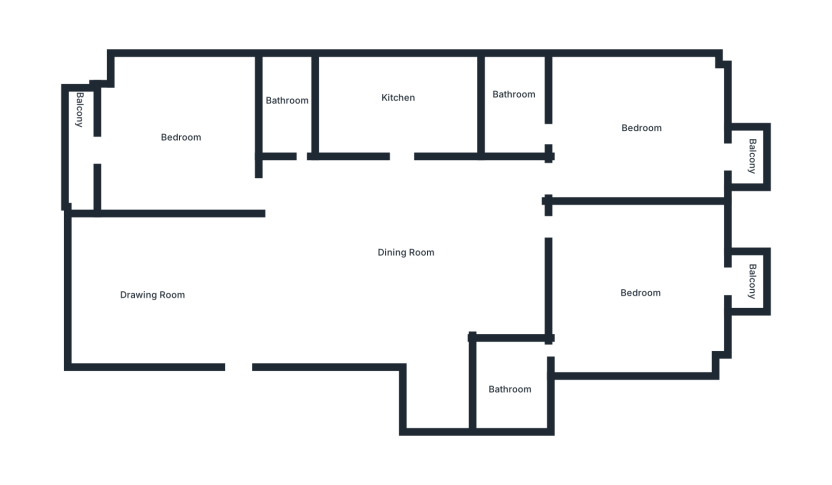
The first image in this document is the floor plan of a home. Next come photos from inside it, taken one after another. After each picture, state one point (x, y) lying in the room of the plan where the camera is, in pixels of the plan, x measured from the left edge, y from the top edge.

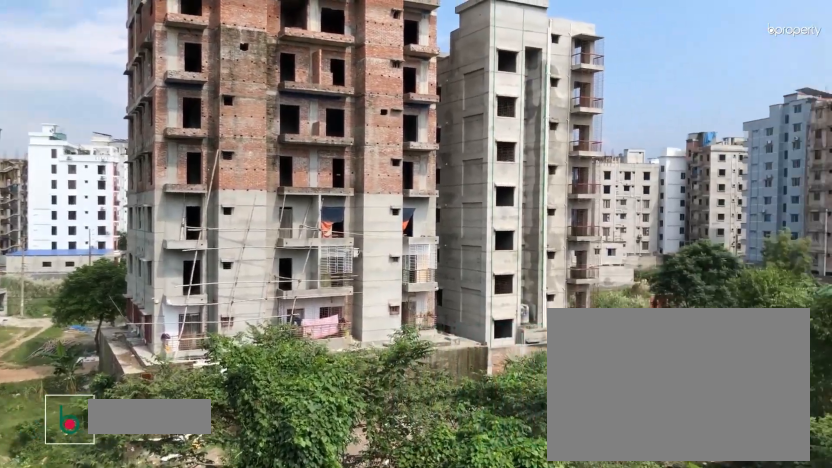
(82, 150)
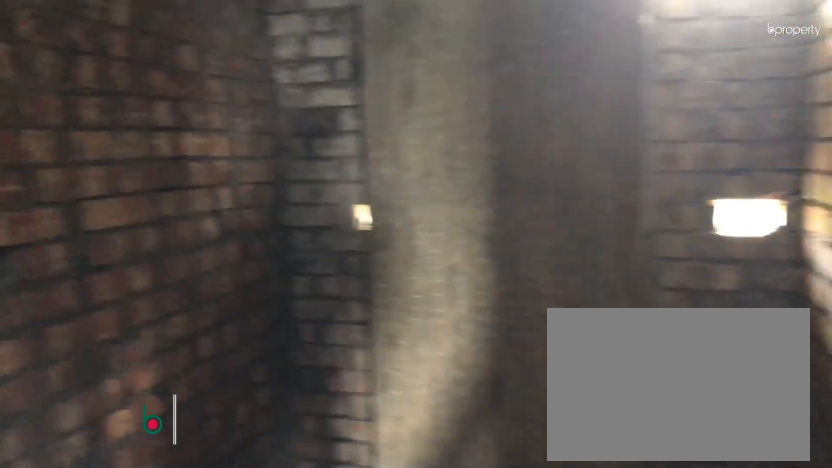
(283, 98)
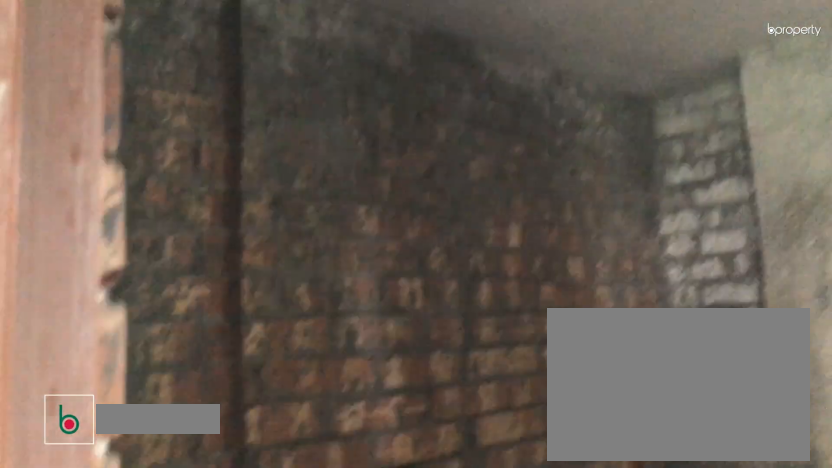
(283, 98)
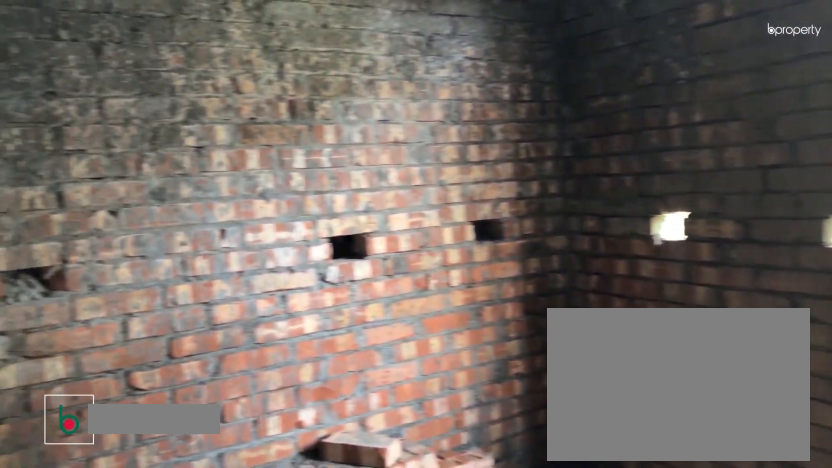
(400, 102)
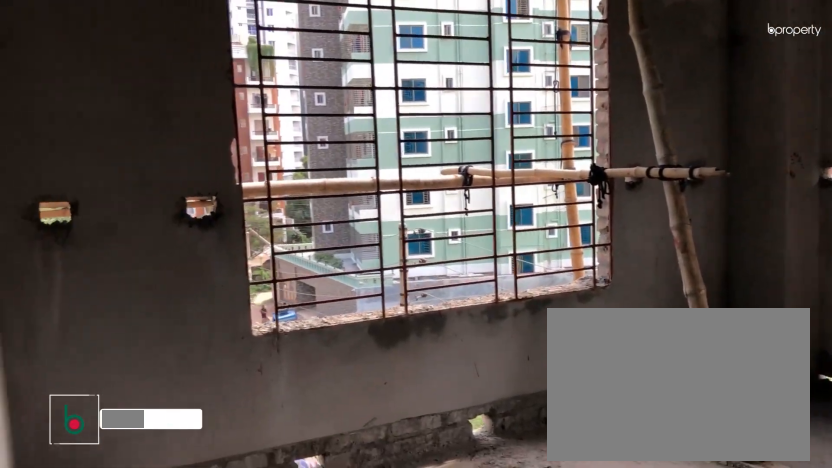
(642, 130)
